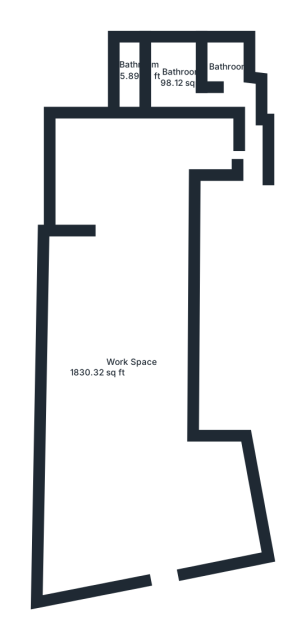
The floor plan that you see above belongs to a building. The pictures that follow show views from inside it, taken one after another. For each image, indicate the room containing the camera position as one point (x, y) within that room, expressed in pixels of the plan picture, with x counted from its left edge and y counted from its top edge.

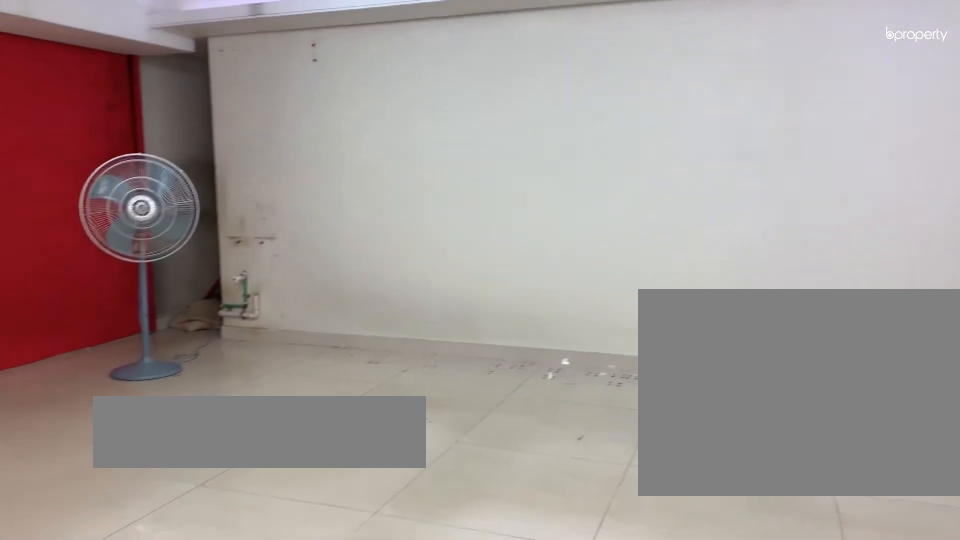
(128, 177)
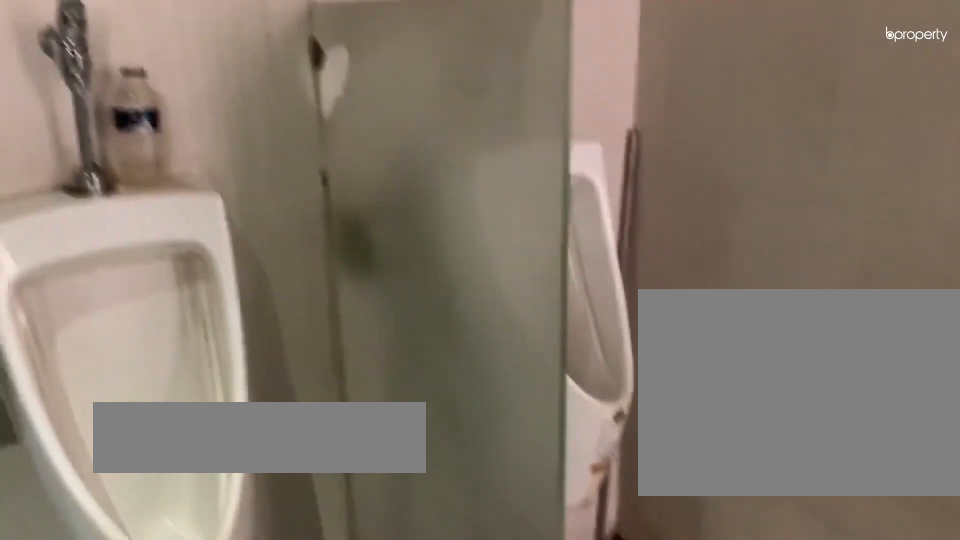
(171, 76)
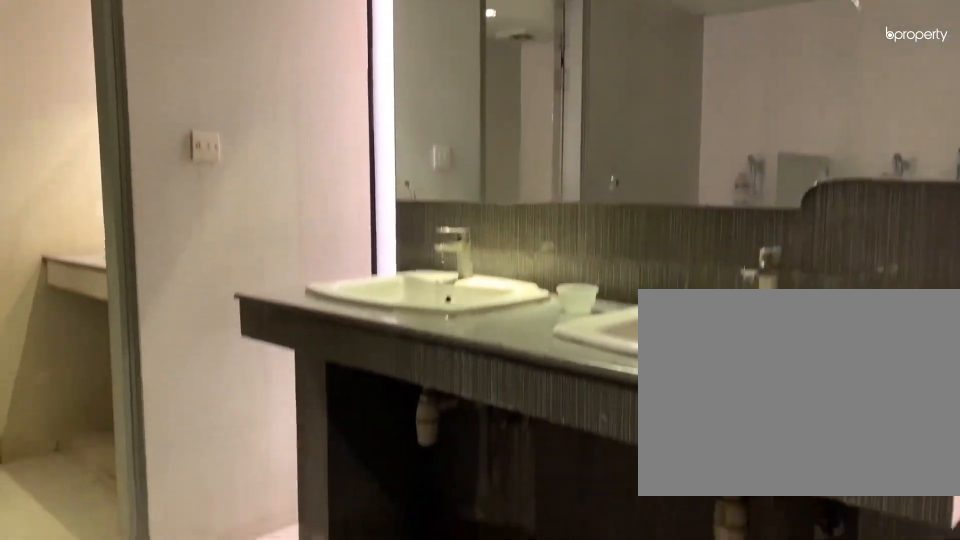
(171, 76)
